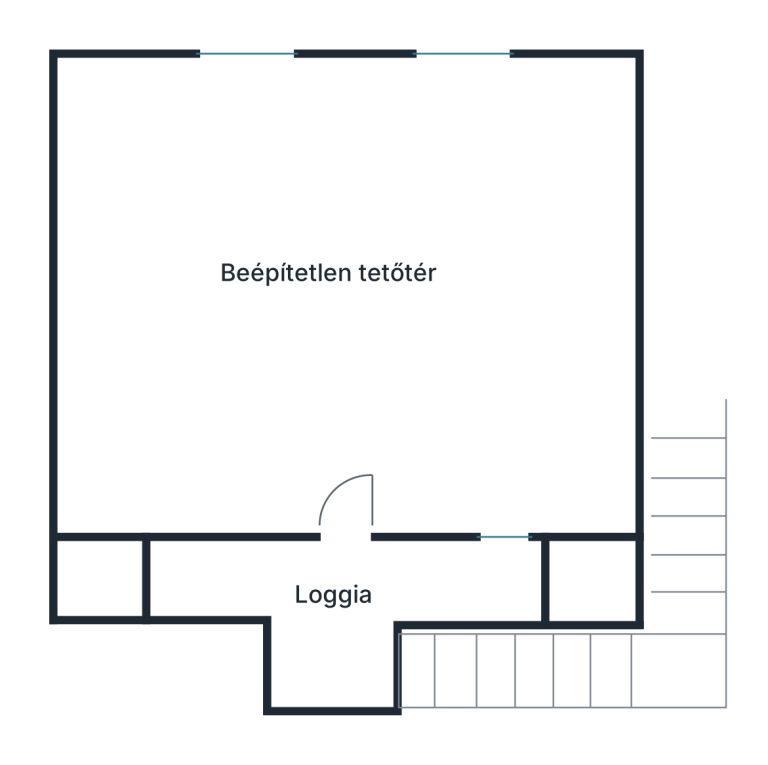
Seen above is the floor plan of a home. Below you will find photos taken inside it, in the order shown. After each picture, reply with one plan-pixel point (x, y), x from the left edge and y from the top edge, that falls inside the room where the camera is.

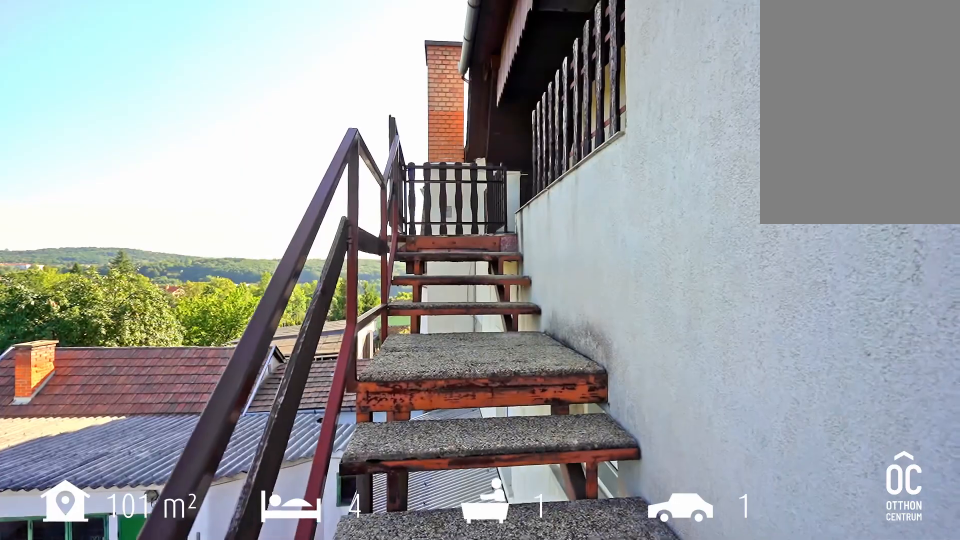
(526, 669)
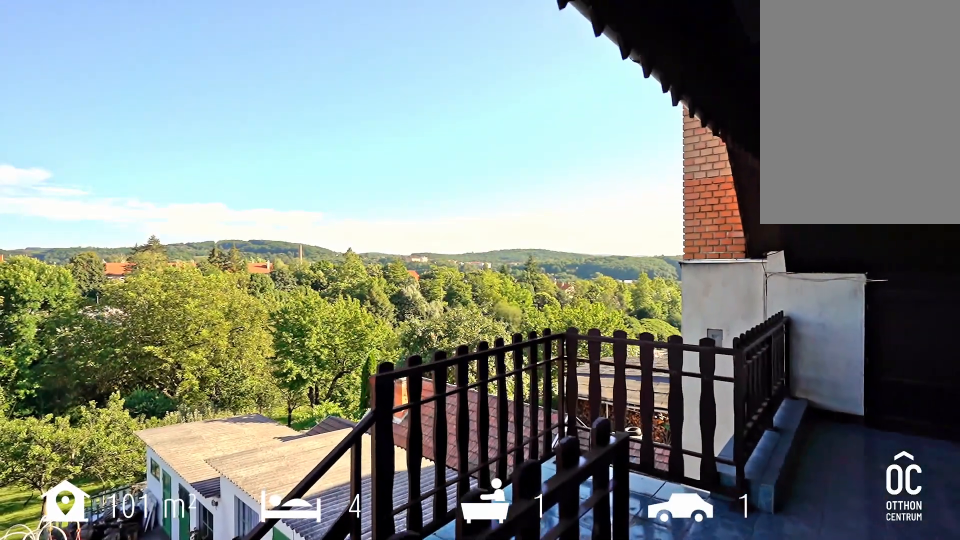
(337, 607)
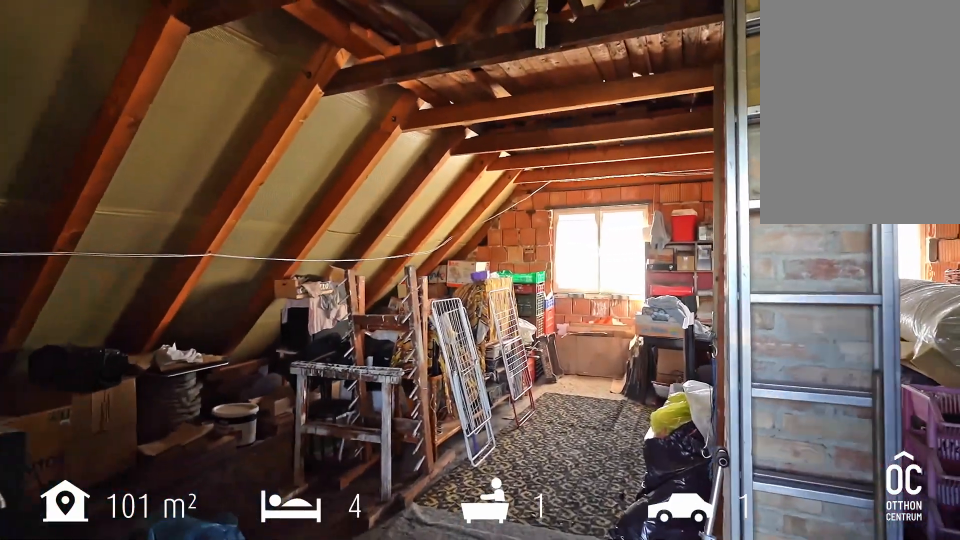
(358, 309)
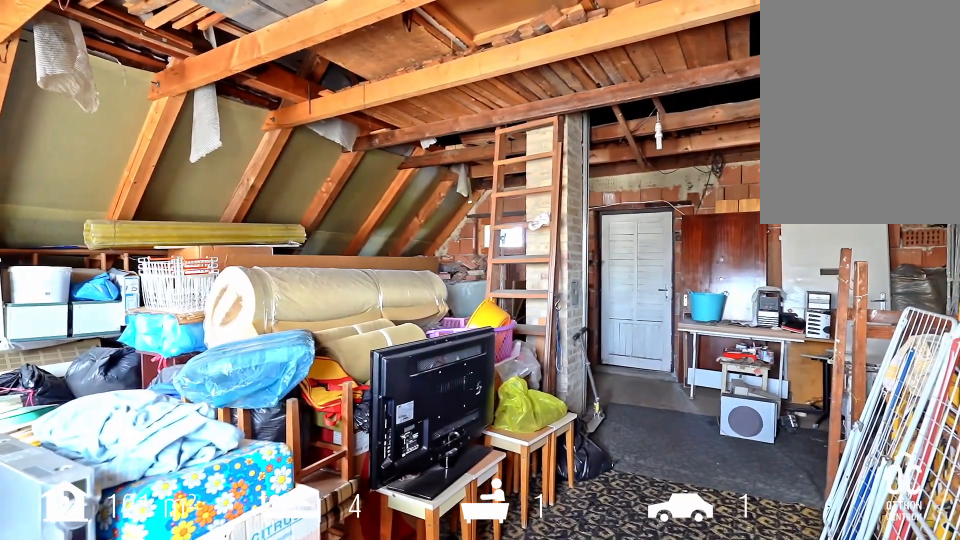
(357, 309)
